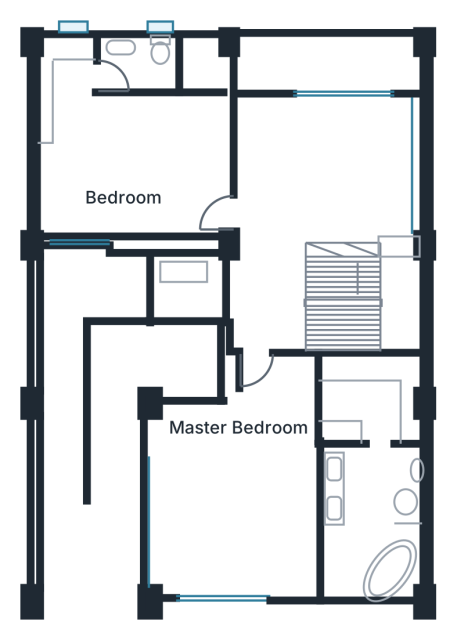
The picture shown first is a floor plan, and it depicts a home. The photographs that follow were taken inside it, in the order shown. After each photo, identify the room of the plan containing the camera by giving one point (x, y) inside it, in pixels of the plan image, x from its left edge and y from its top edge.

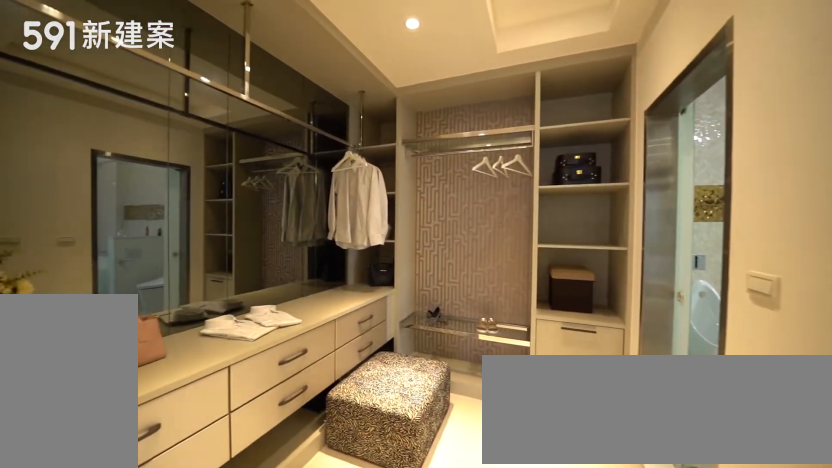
(379, 403)
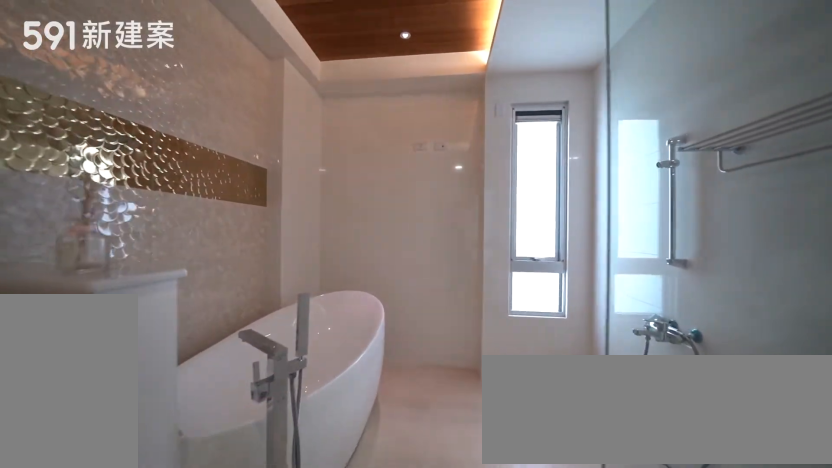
(376, 538)
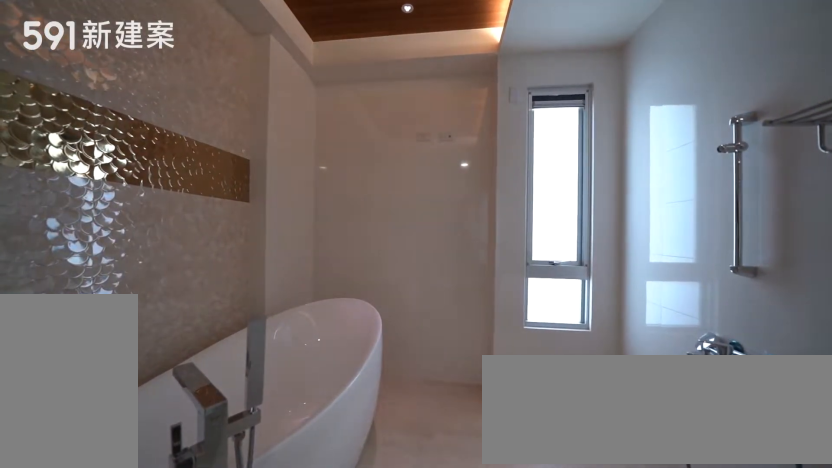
(376, 538)
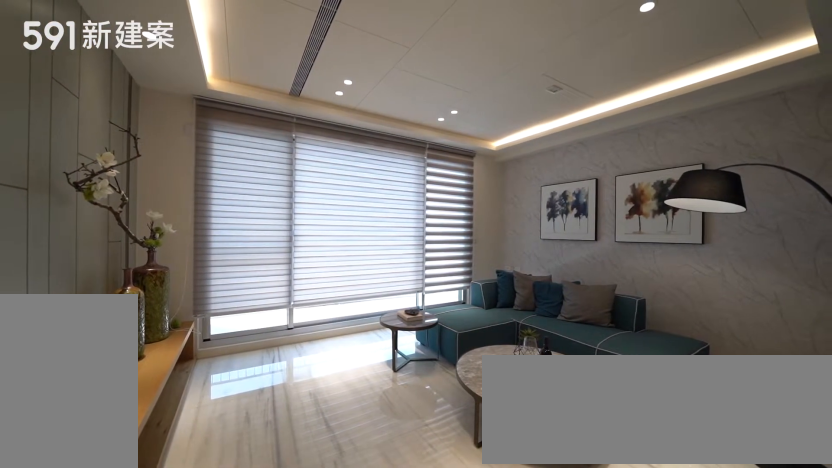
(332, 172)
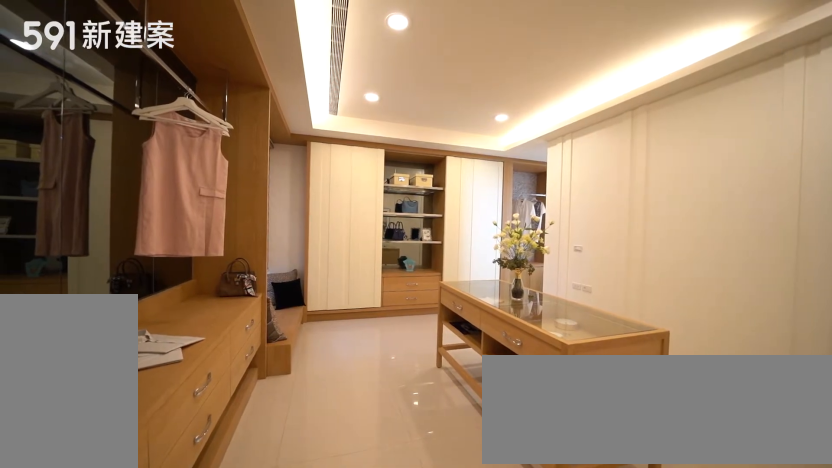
(121, 157)
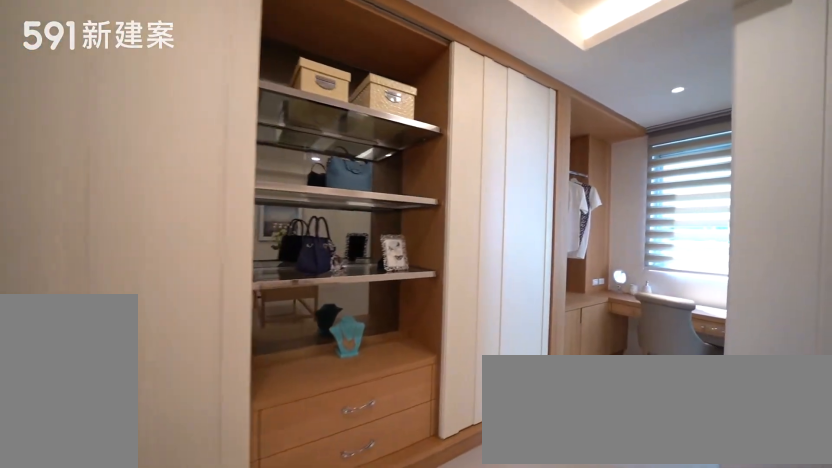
(121, 157)
